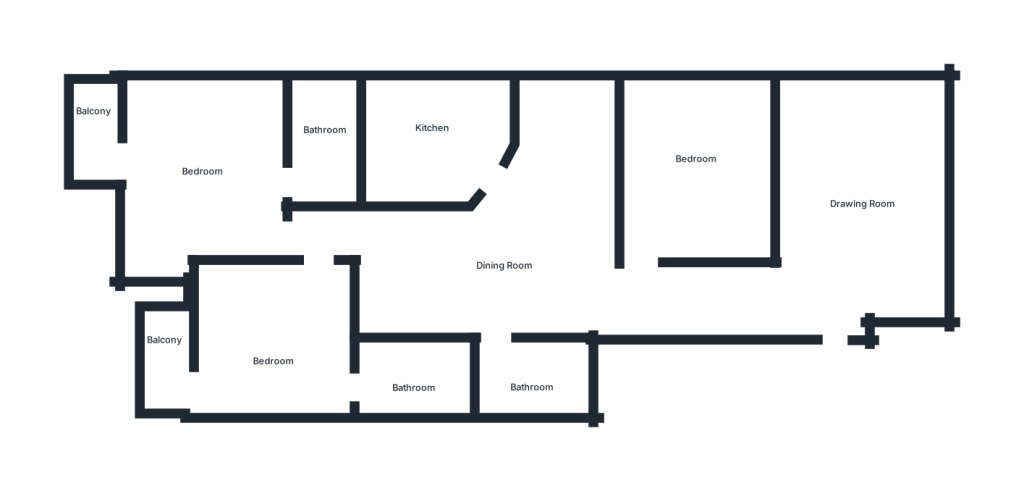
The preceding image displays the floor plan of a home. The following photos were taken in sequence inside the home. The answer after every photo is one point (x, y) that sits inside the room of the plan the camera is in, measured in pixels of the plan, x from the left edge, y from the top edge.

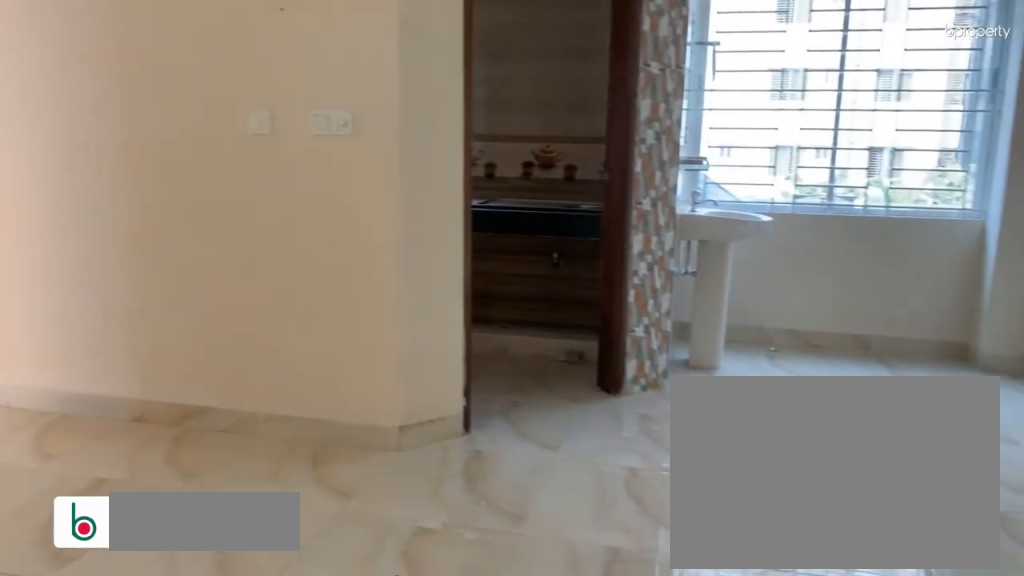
(495, 271)
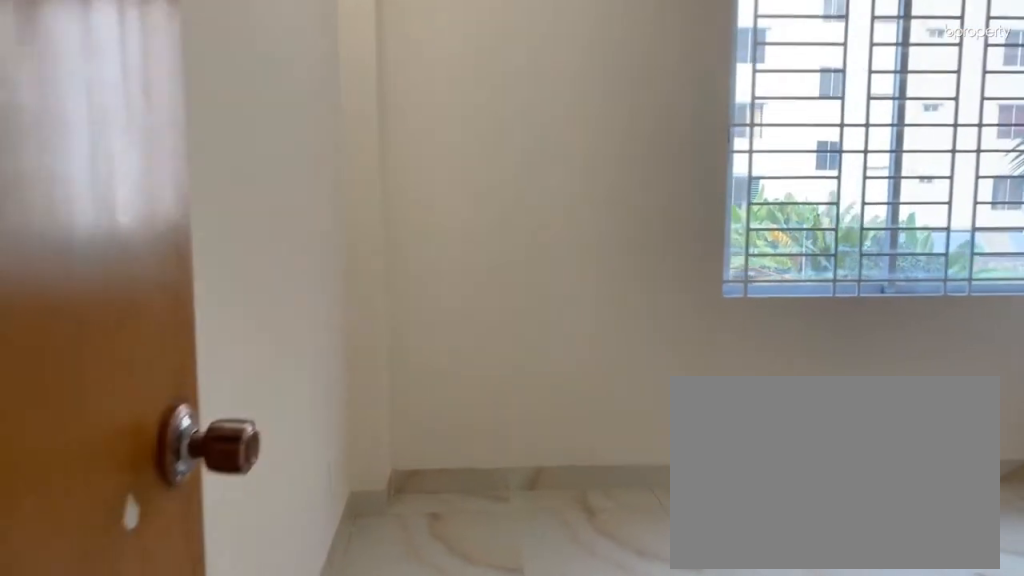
(691, 181)
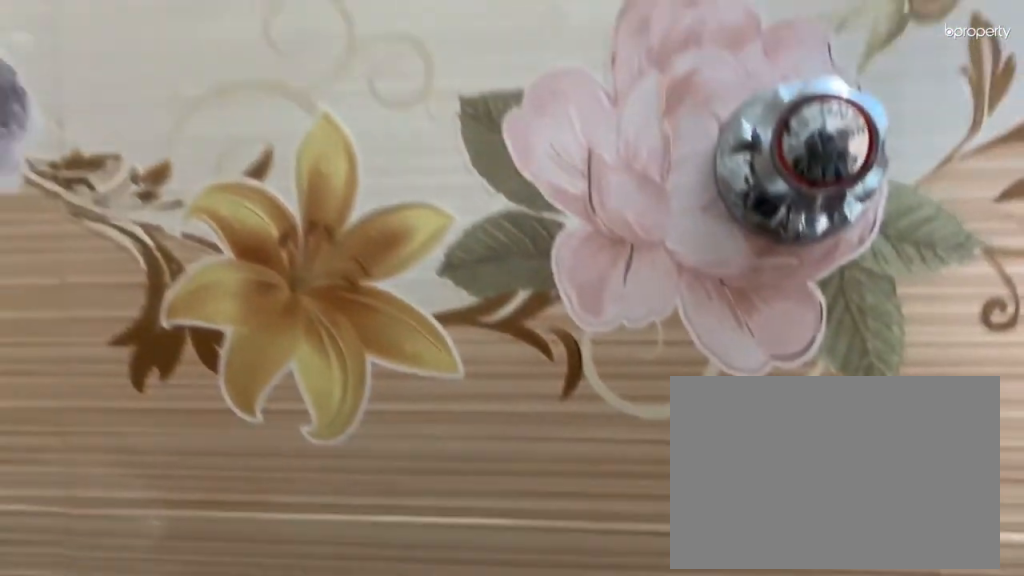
(532, 380)
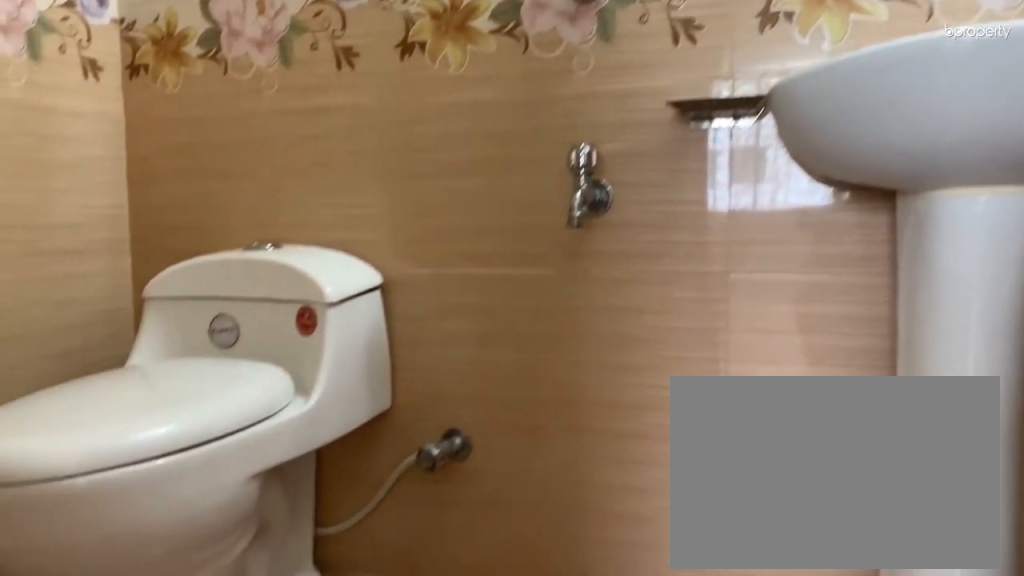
(532, 380)
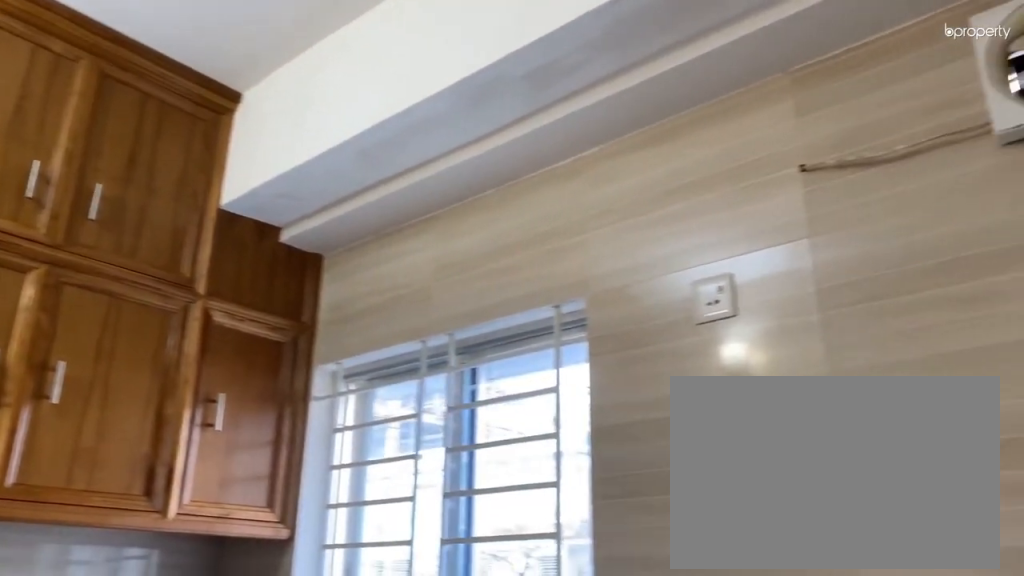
(439, 142)
